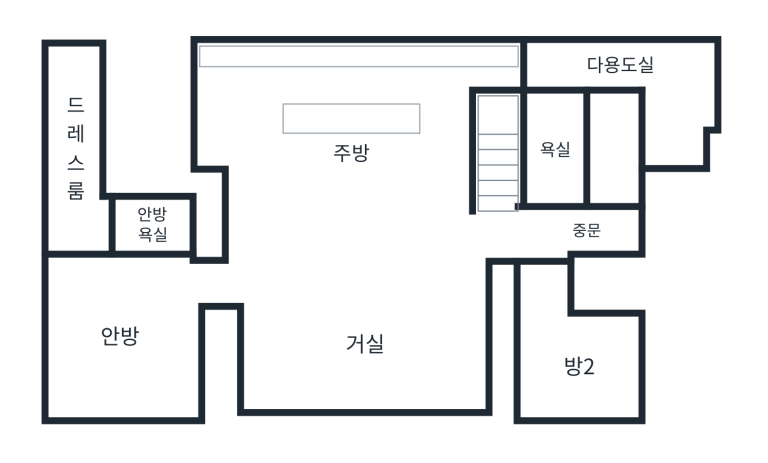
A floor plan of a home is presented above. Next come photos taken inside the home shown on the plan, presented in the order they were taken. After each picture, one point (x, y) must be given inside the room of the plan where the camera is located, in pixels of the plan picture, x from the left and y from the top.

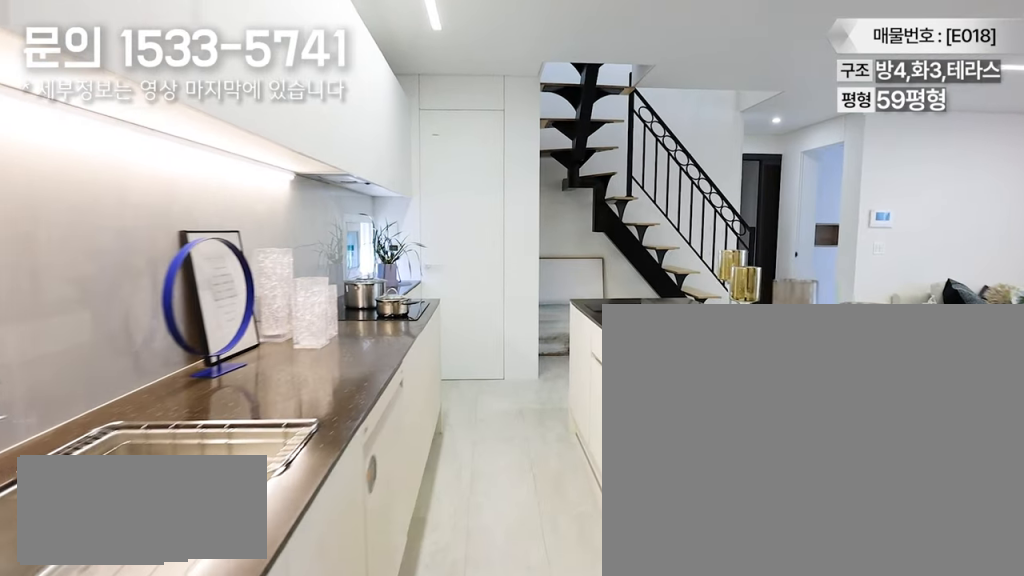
(354, 137)
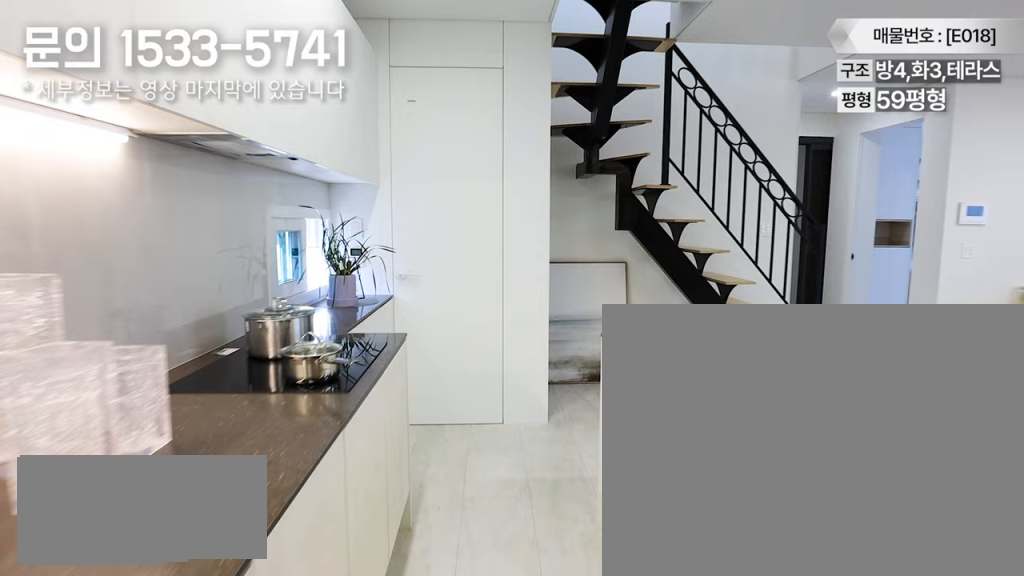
(354, 137)
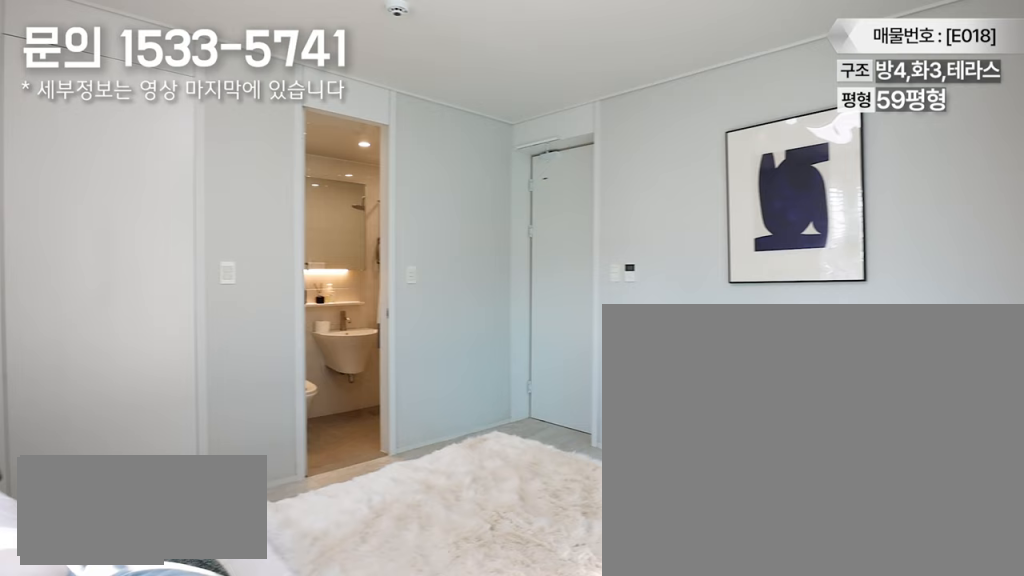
(124, 339)
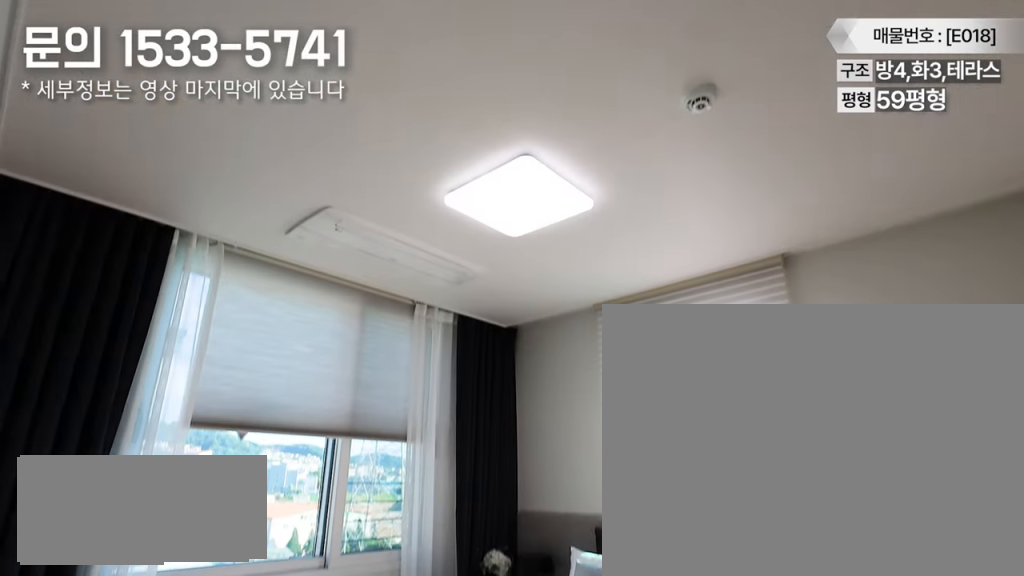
(124, 339)
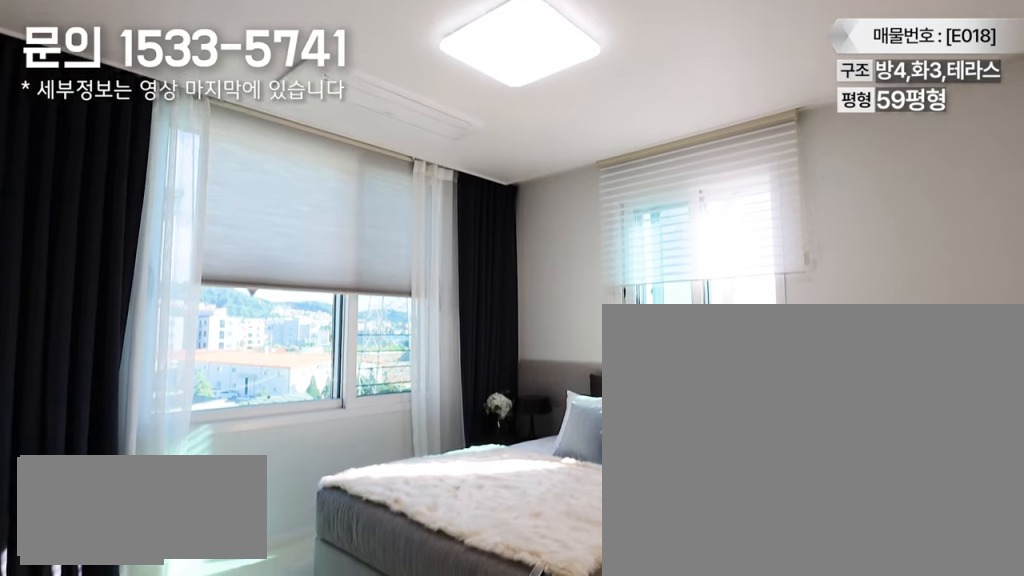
(124, 339)
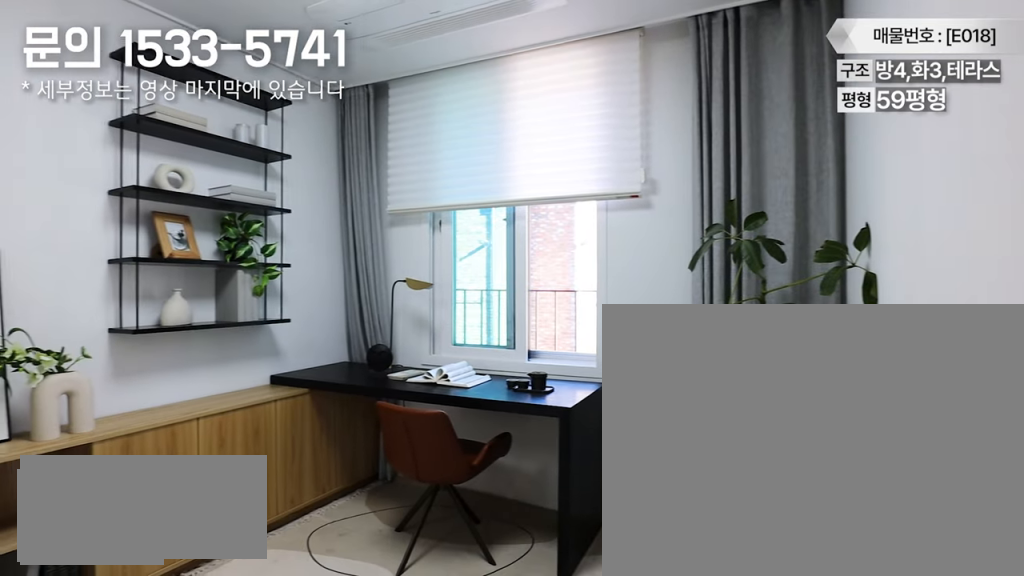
(584, 341)
